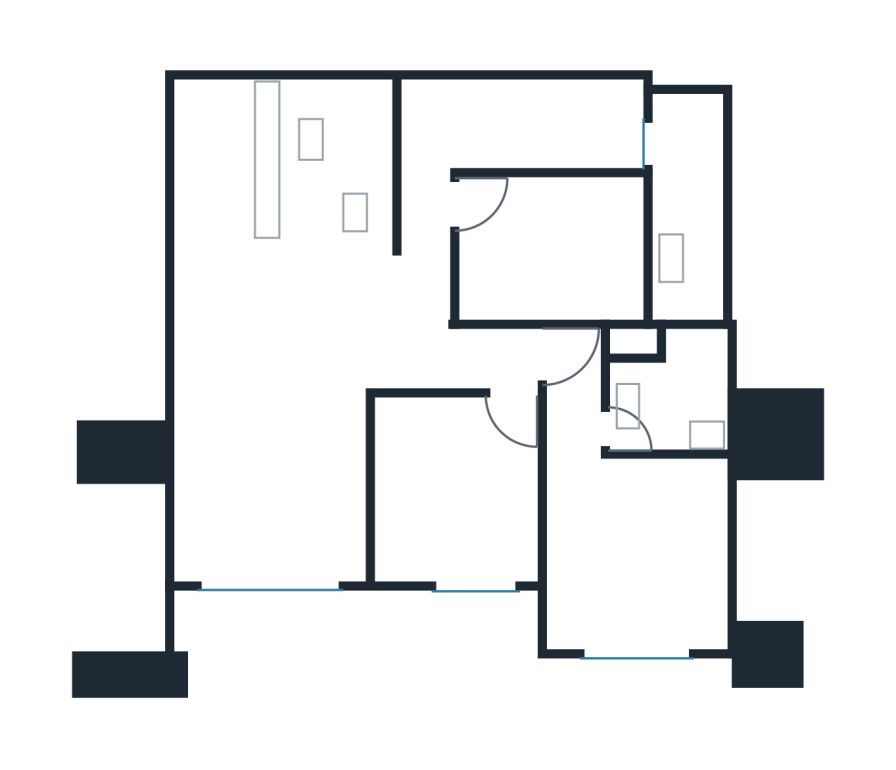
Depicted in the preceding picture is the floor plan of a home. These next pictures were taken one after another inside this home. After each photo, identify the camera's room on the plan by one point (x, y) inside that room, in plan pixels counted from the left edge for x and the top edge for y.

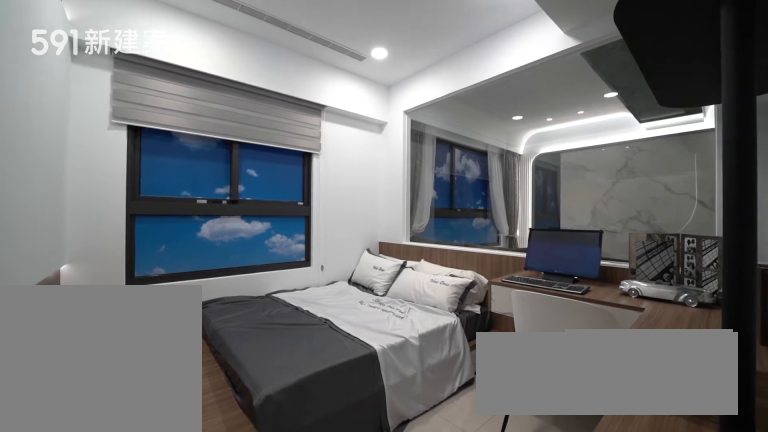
(455, 488)
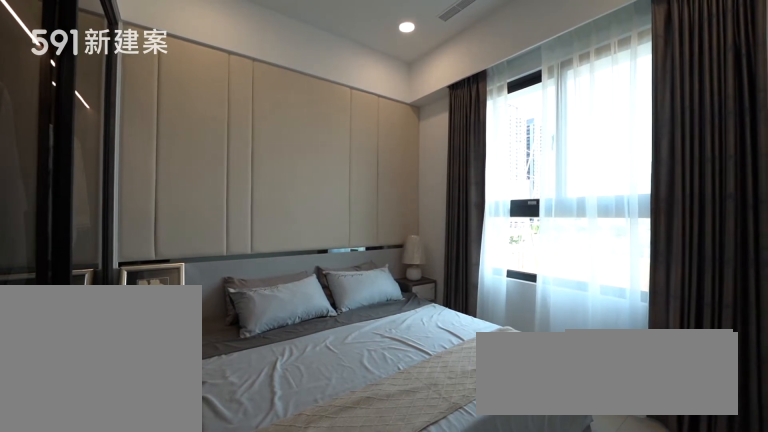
(629, 528)
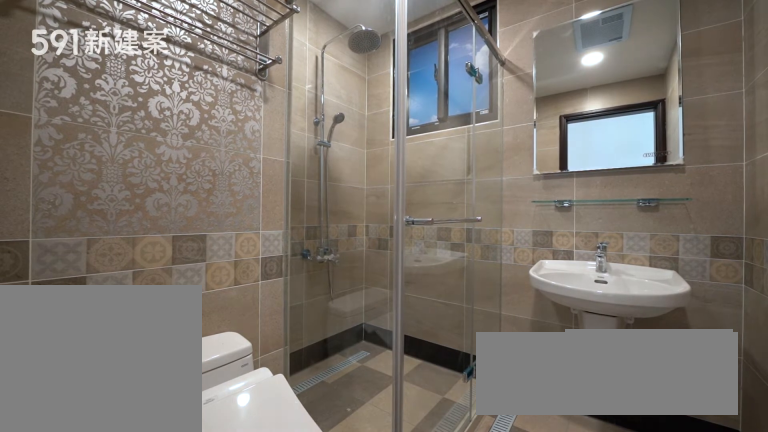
(672, 388)
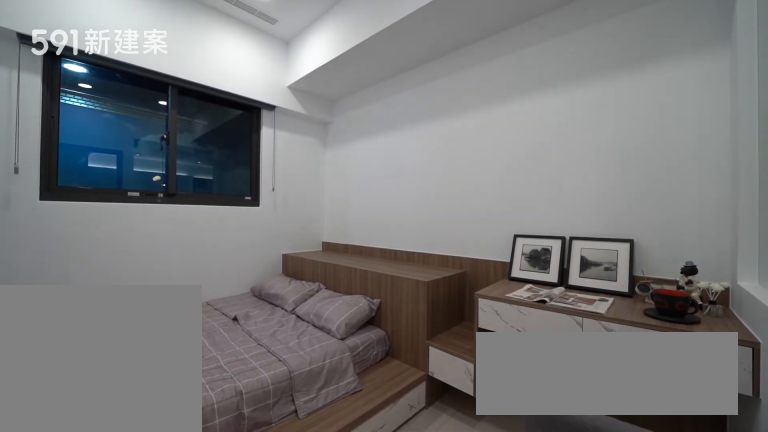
(560, 249)
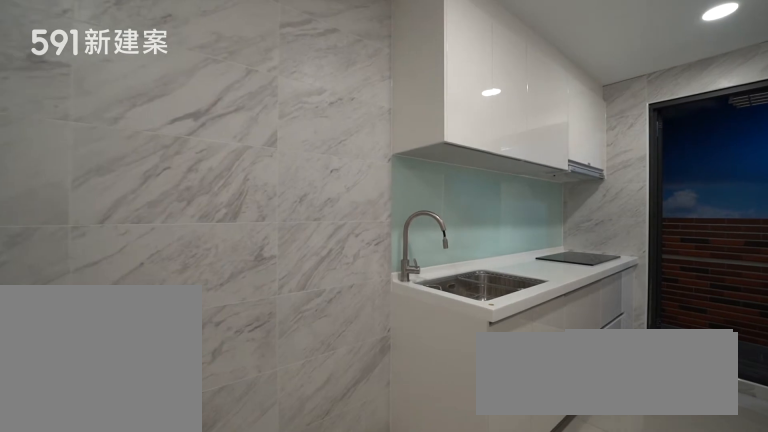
(530, 122)
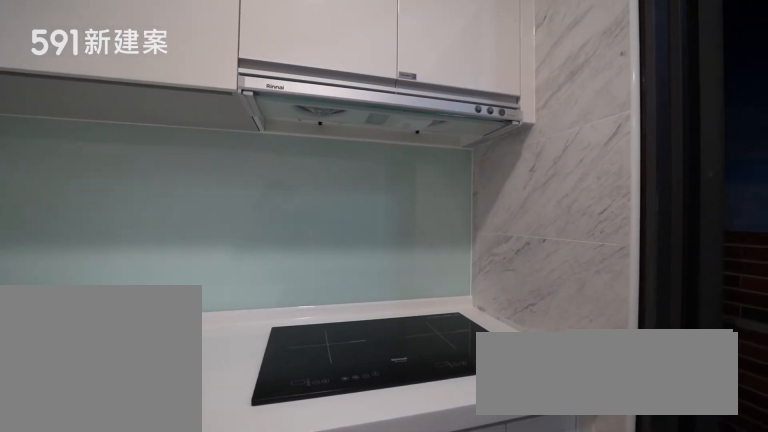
(530, 122)
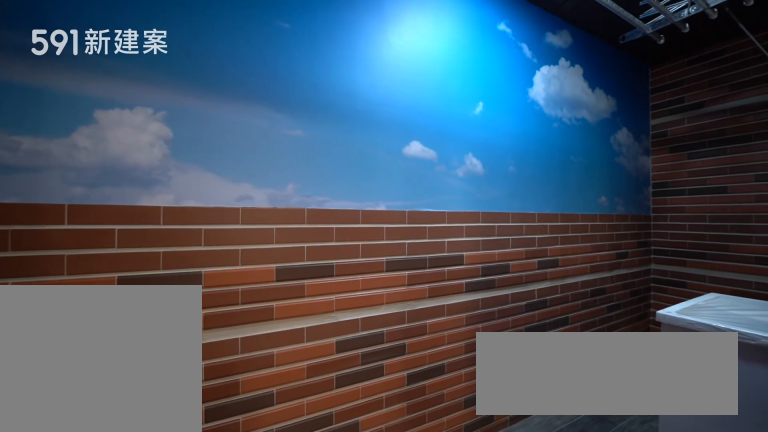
(688, 209)
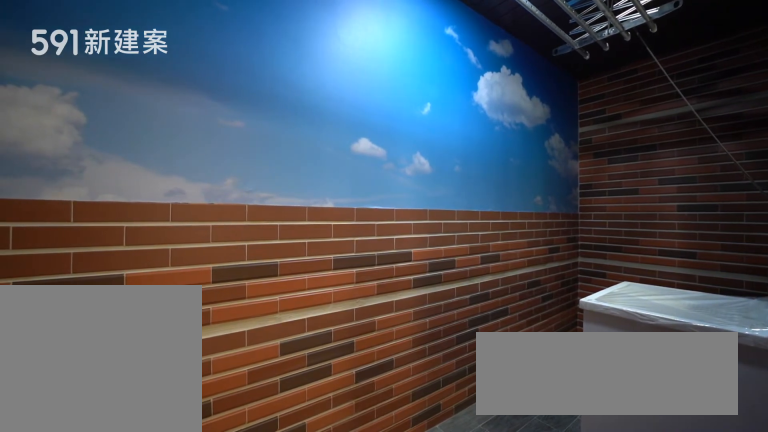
(688, 209)
